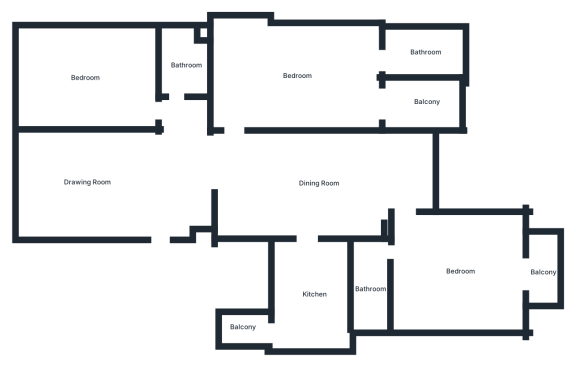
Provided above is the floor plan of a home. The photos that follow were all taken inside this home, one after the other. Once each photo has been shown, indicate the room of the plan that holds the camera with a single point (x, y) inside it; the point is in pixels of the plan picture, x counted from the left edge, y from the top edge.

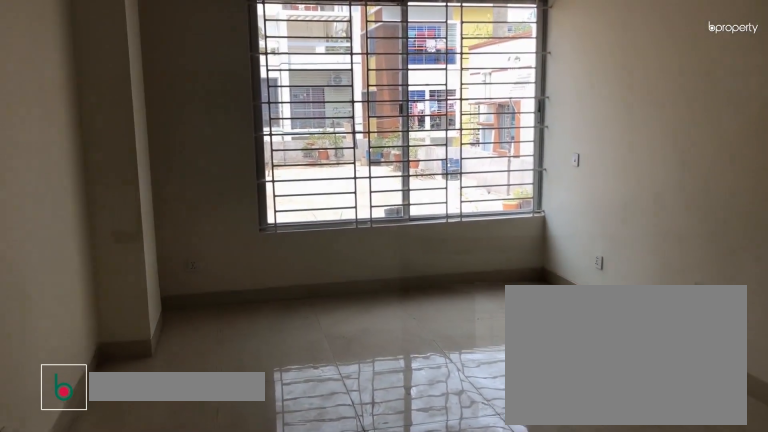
(87, 183)
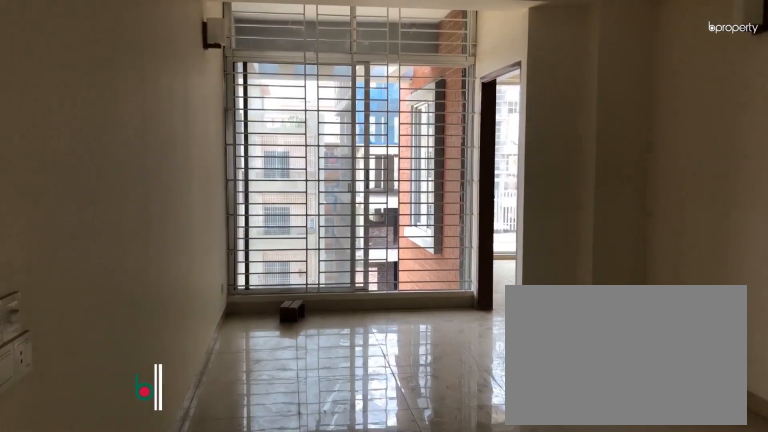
(317, 183)
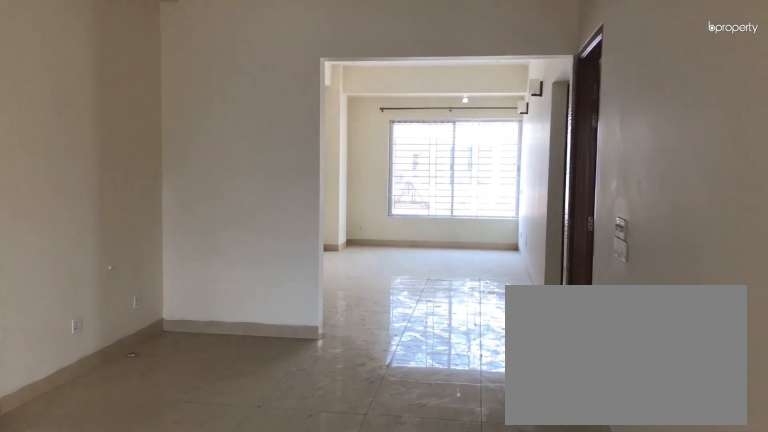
(317, 183)
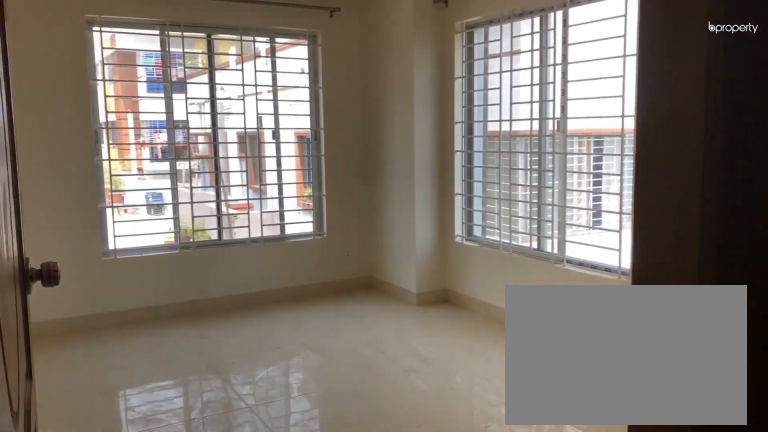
(156, 109)
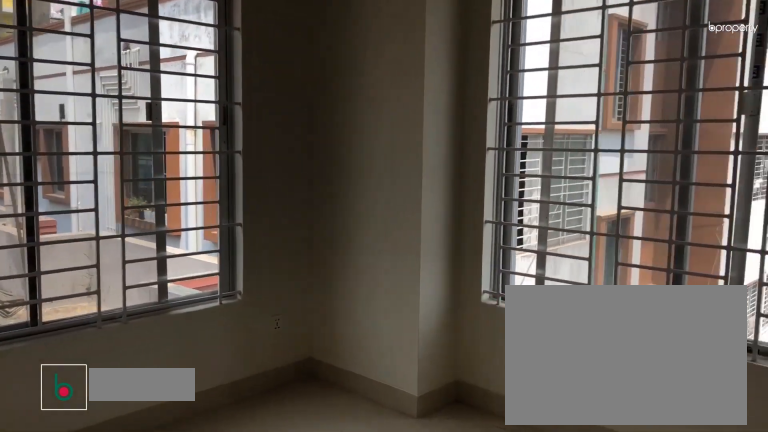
(84, 77)
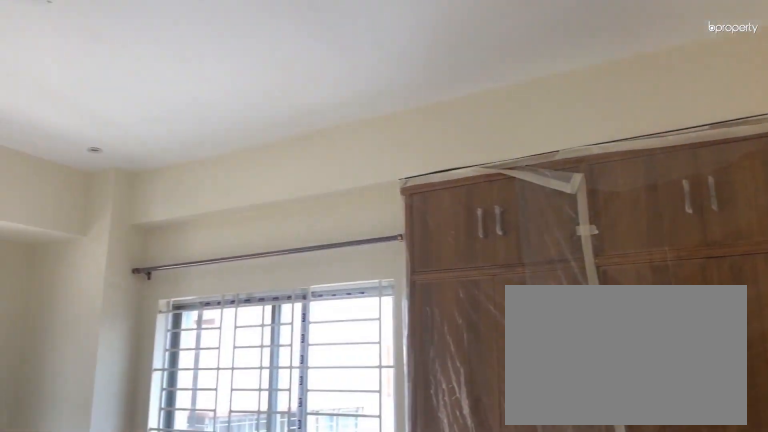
(84, 77)
